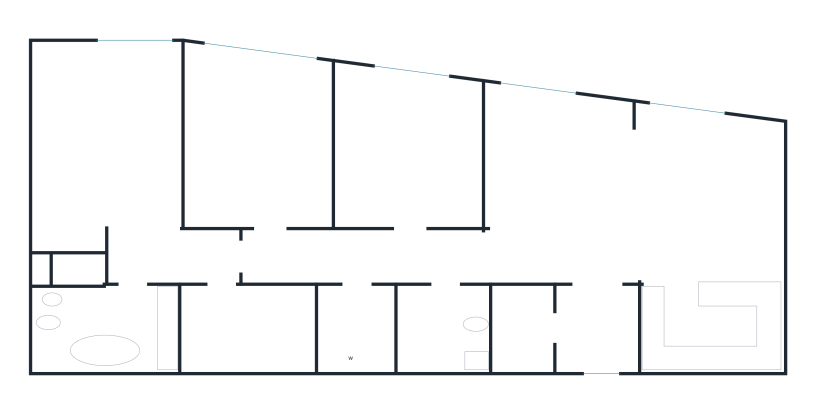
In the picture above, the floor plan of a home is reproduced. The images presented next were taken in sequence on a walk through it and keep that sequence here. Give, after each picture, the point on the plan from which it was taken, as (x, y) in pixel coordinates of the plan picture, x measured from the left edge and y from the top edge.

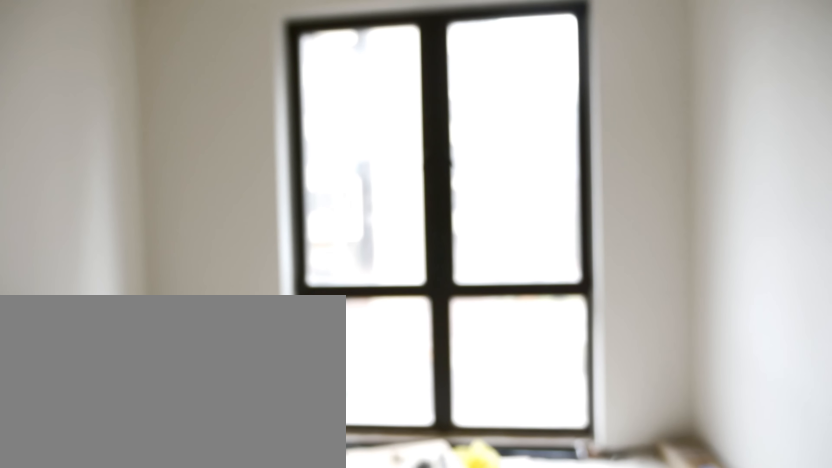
(419, 228)
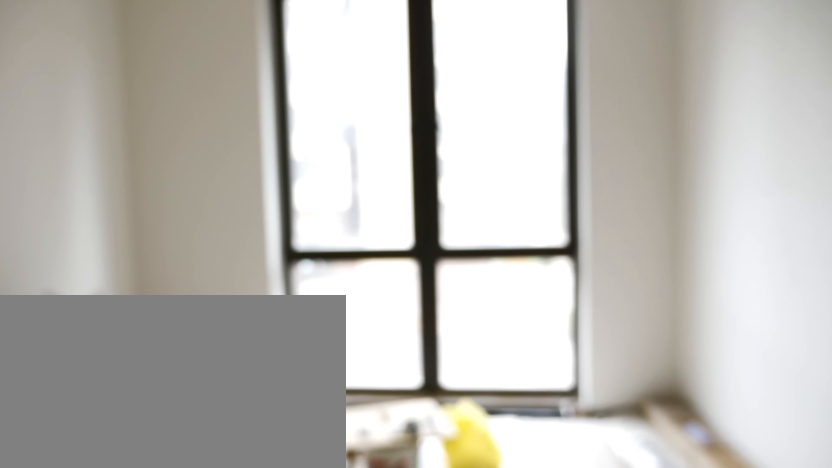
(419, 228)
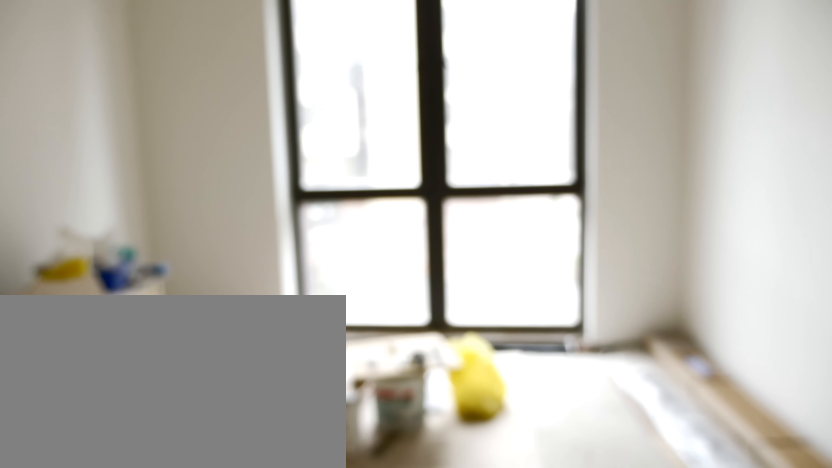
(419, 228)
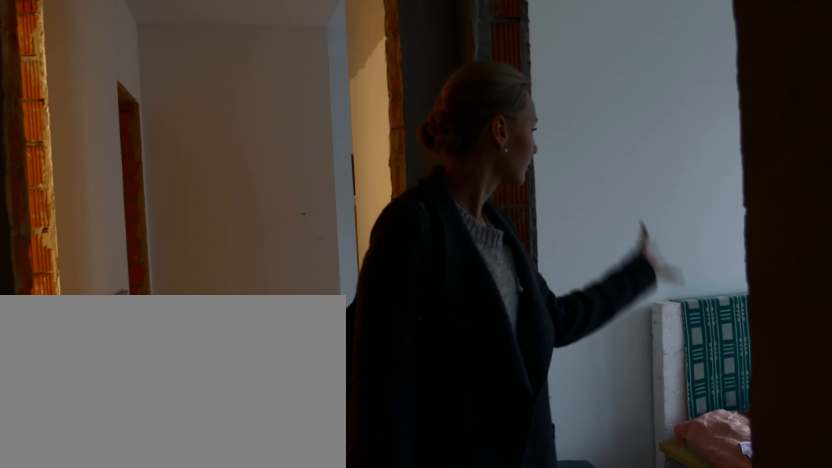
(319, 281)
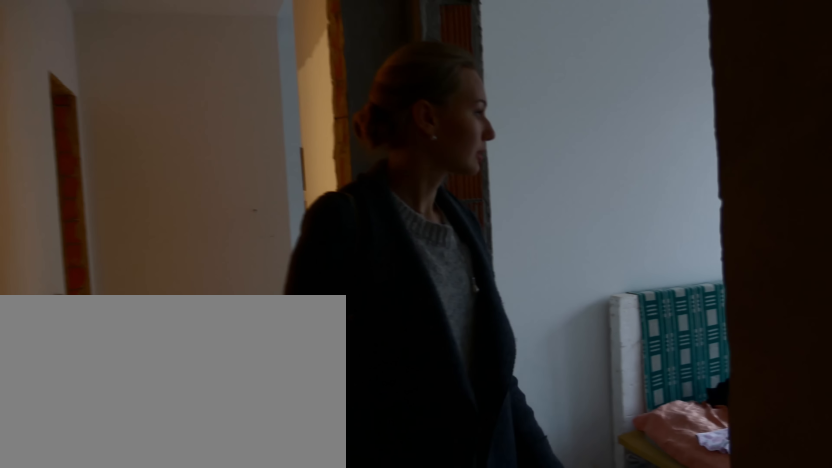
(318, 278)
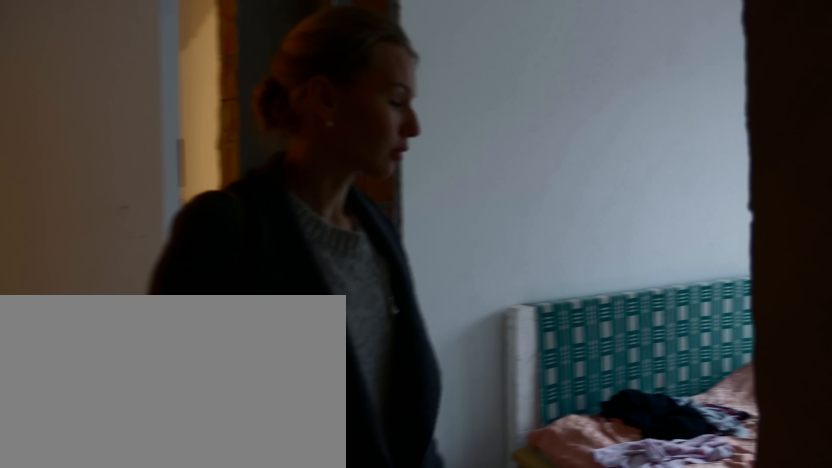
(298, 275)
